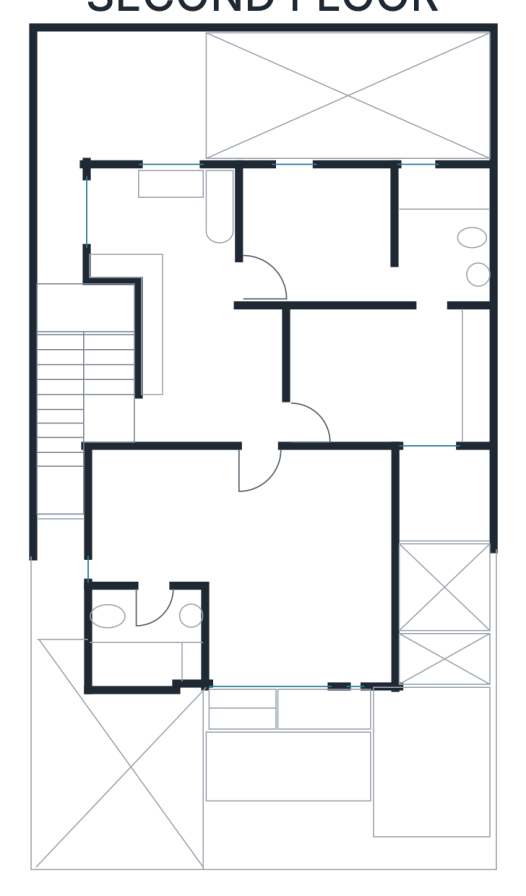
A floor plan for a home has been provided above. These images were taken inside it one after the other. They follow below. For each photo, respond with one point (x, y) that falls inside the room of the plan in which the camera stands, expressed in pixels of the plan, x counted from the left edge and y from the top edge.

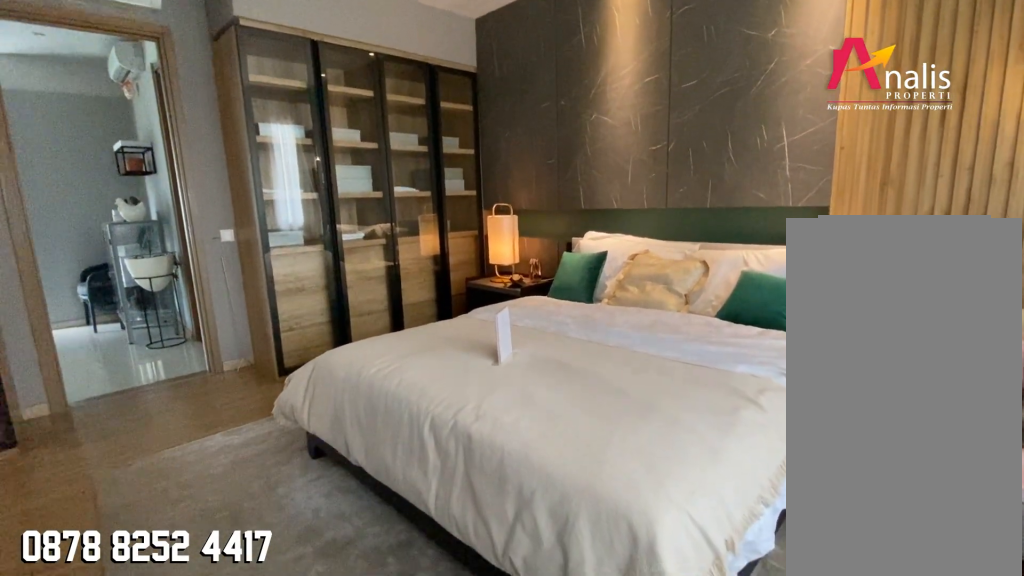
(252, 561)
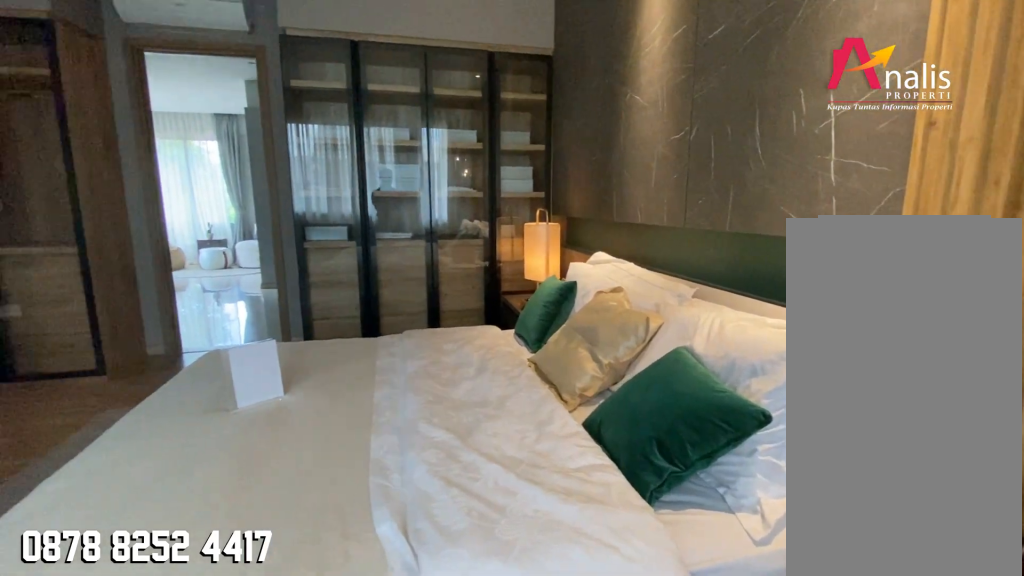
(252, 561)
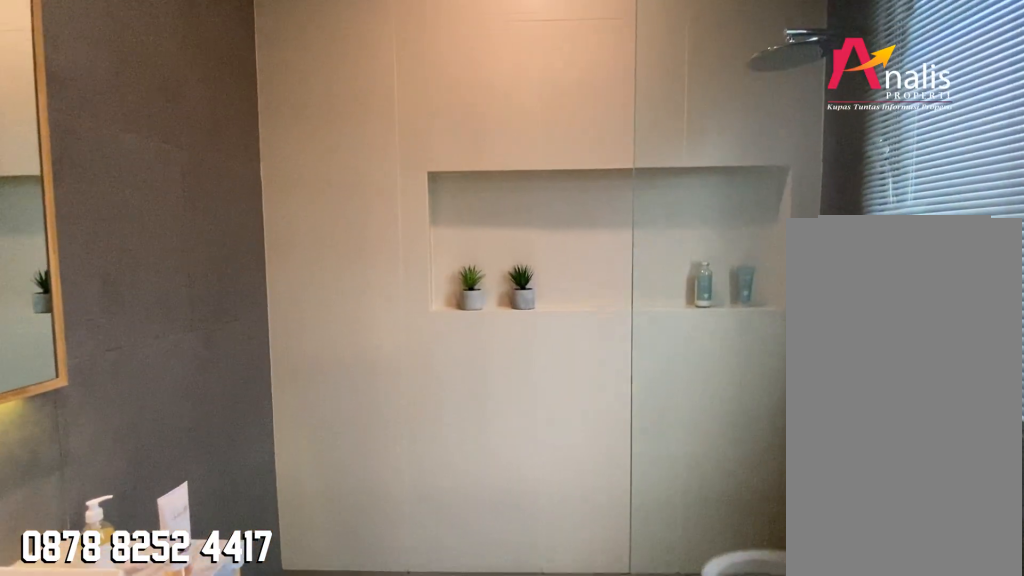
(147, 636)
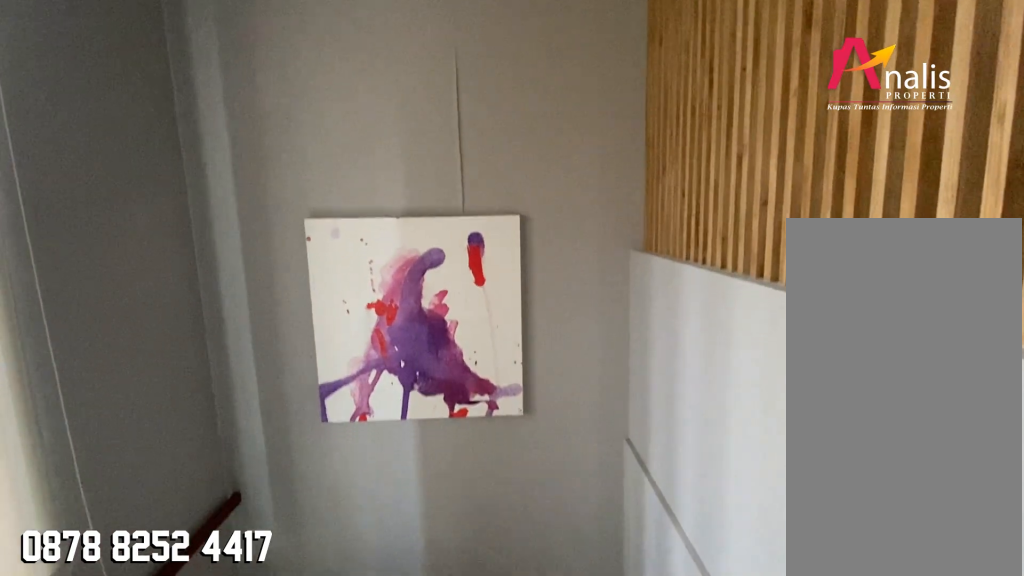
(81, 384)
